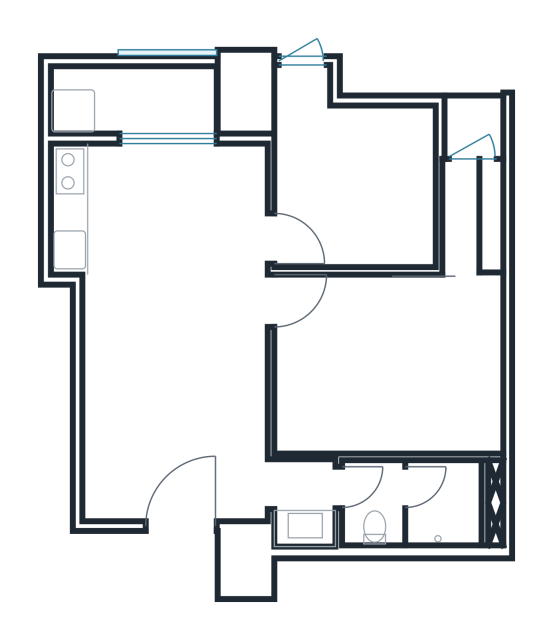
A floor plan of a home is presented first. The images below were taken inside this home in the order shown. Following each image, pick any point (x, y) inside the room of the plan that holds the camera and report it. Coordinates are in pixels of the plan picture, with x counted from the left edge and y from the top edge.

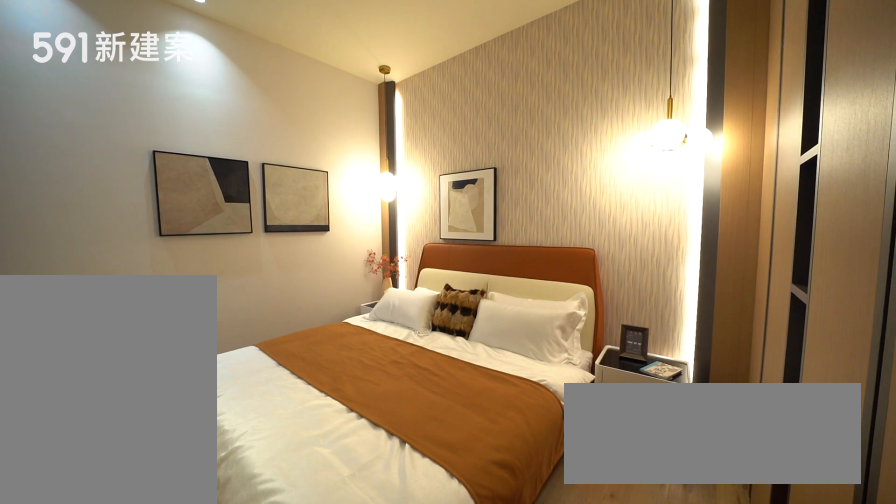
(389, 360)
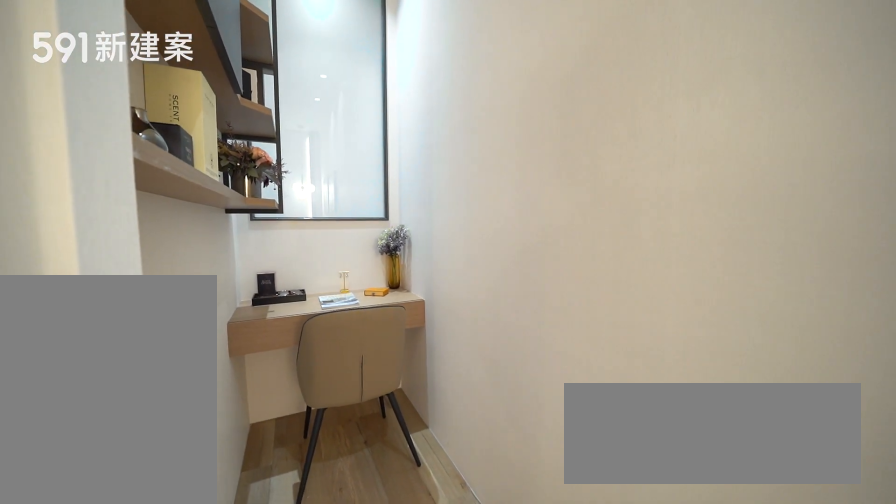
(470, 209)
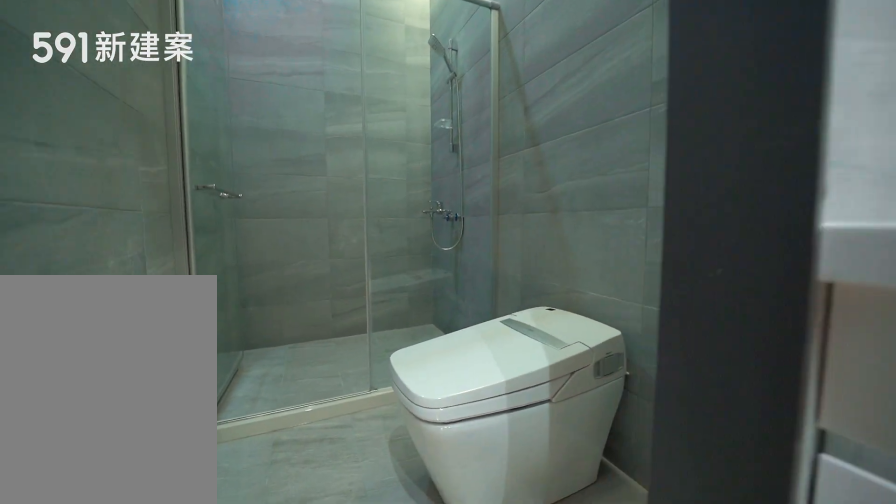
(394, 506)
